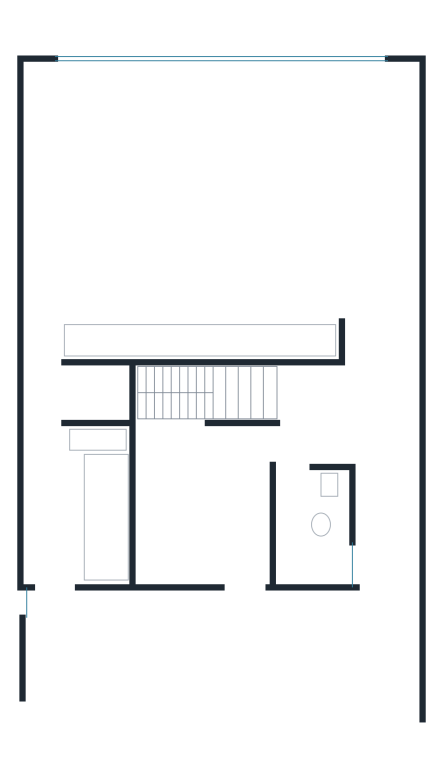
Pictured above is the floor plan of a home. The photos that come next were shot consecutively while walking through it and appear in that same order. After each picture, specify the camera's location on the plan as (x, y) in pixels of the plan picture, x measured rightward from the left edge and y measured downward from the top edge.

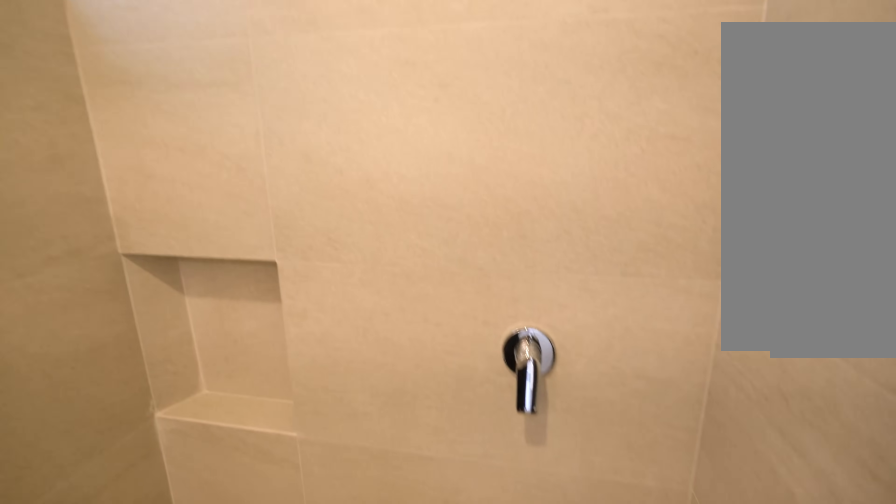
(301, 535)
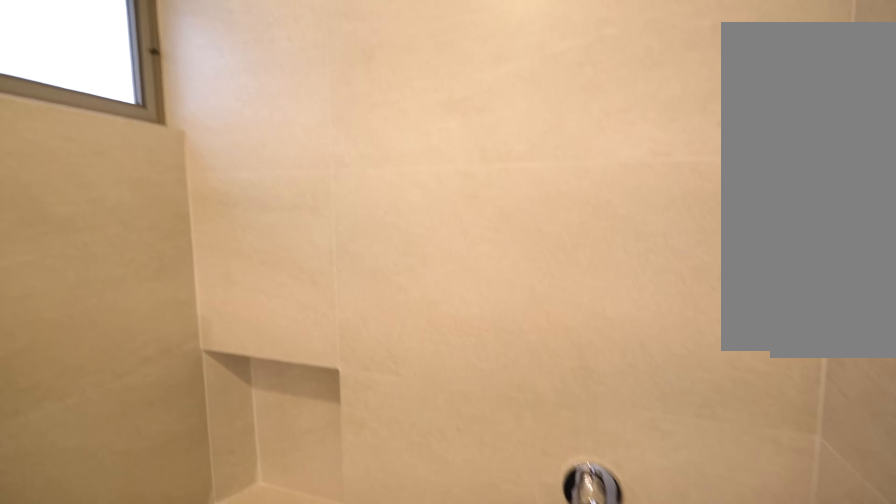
(301, 534)
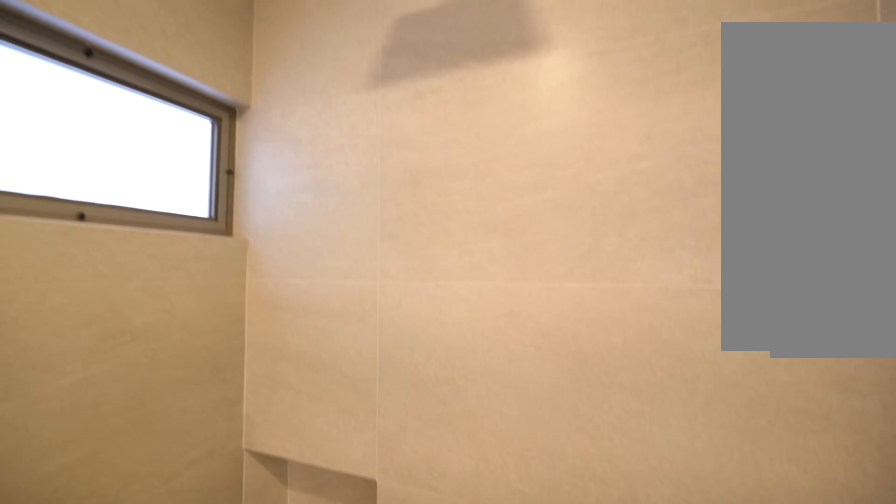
(301, 534)
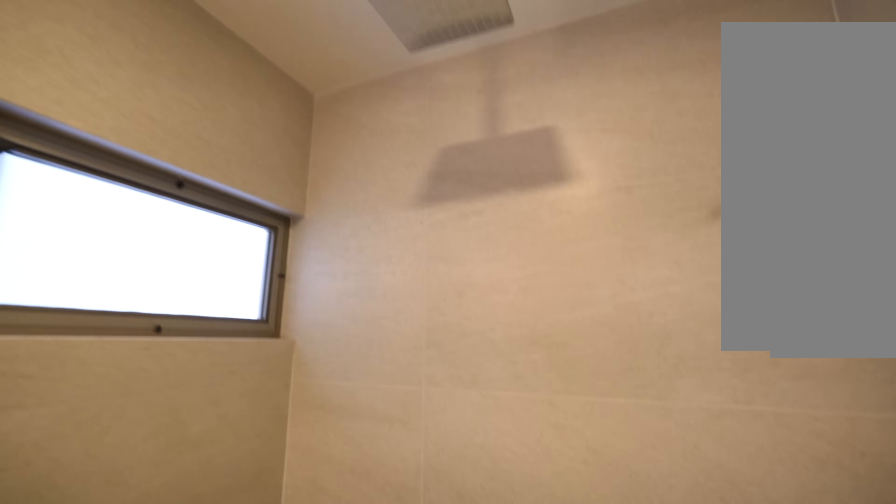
(301, 534)
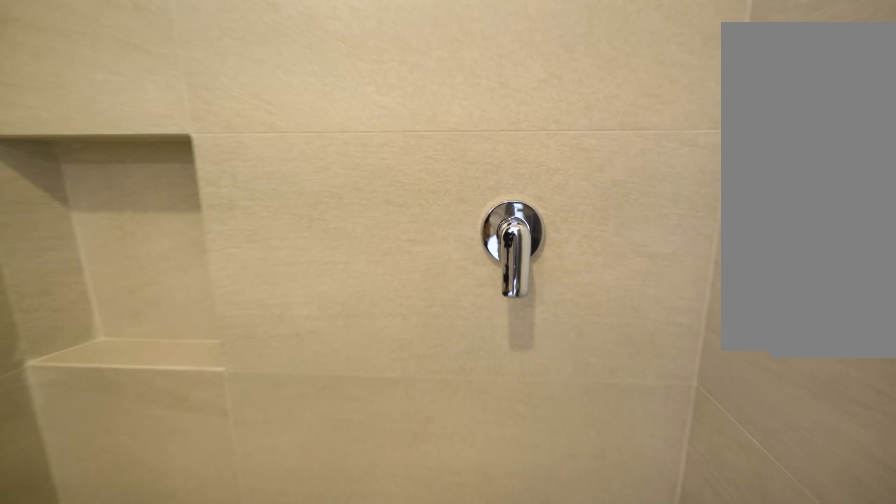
(301, 541)
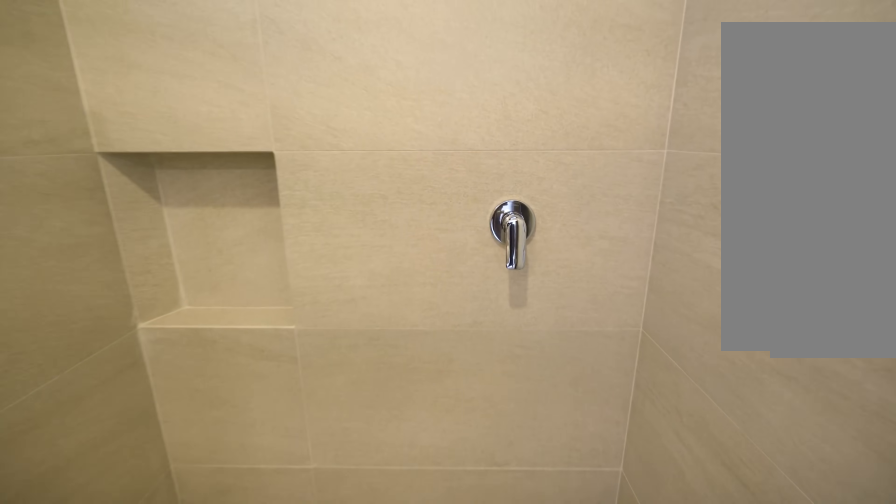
(302, 543)
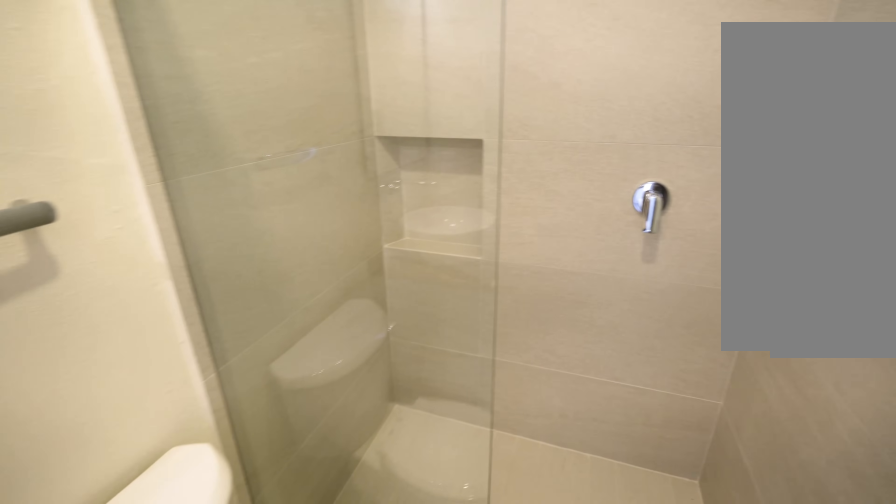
(303, 542)
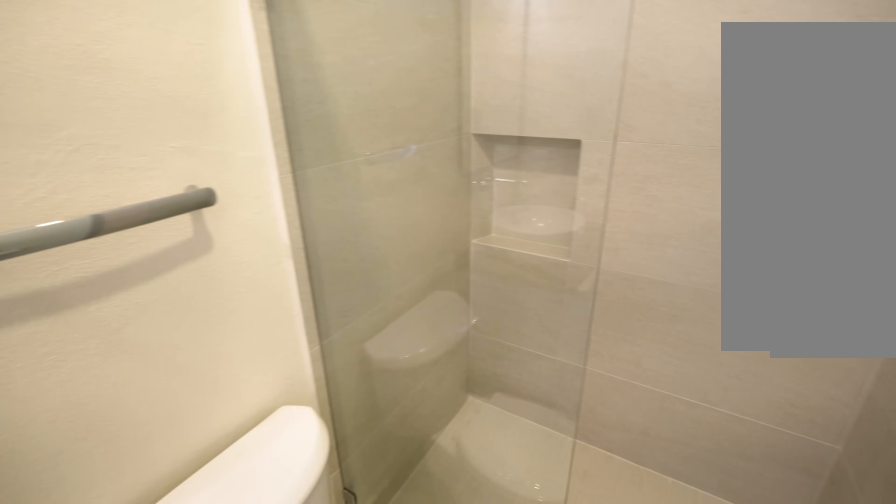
(302, 538)
